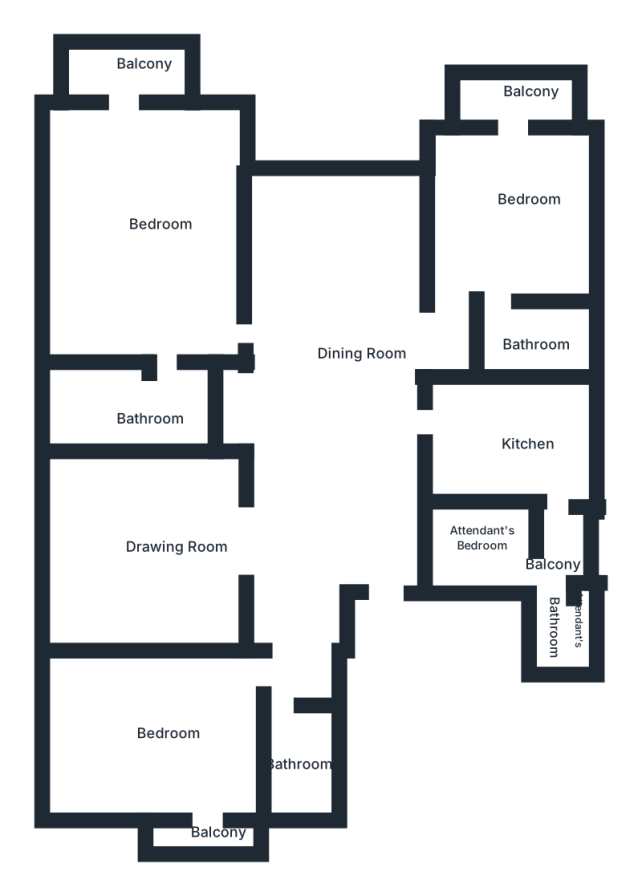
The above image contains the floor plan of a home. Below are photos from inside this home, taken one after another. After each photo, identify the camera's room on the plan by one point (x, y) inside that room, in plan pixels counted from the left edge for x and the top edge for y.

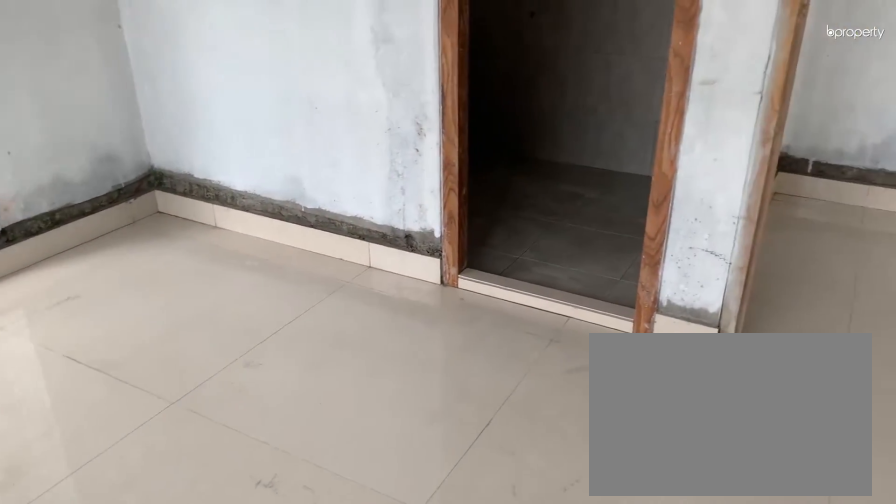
(514, 224)
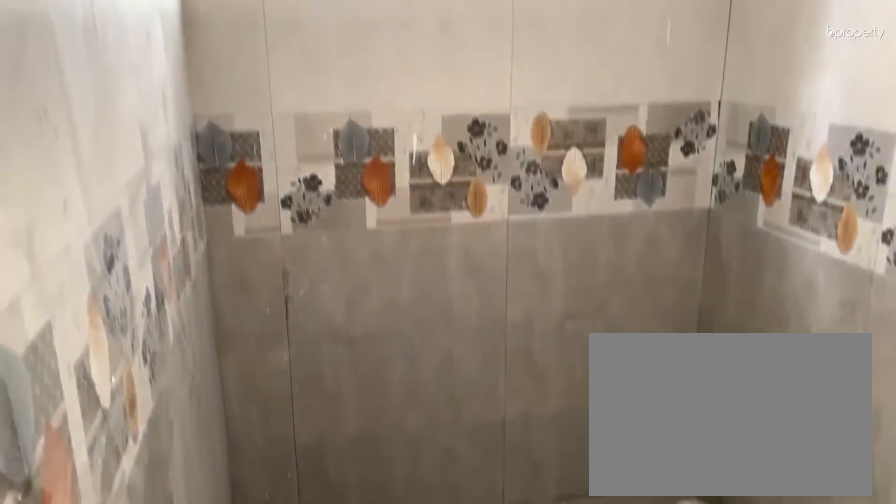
(527, 340)
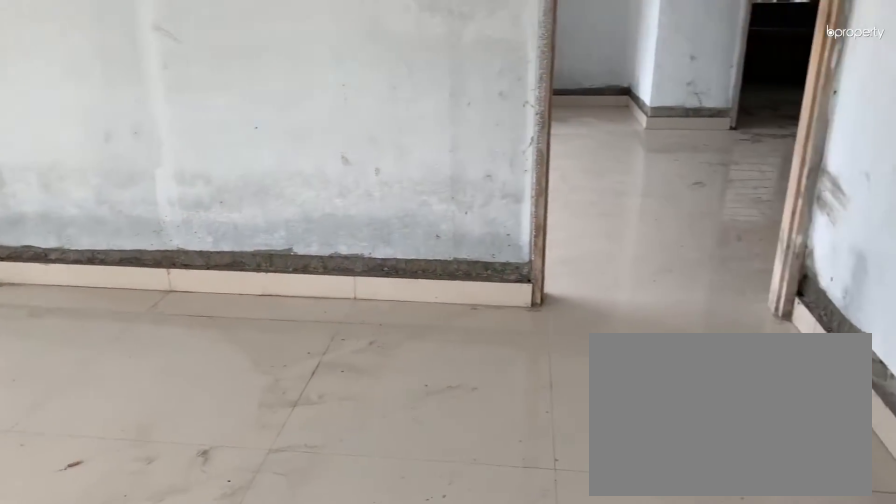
(161, 251)
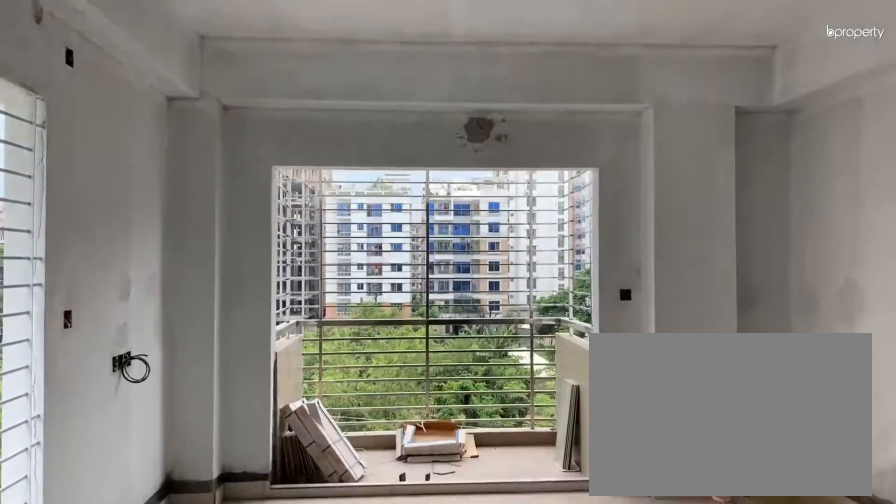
(161, 251)
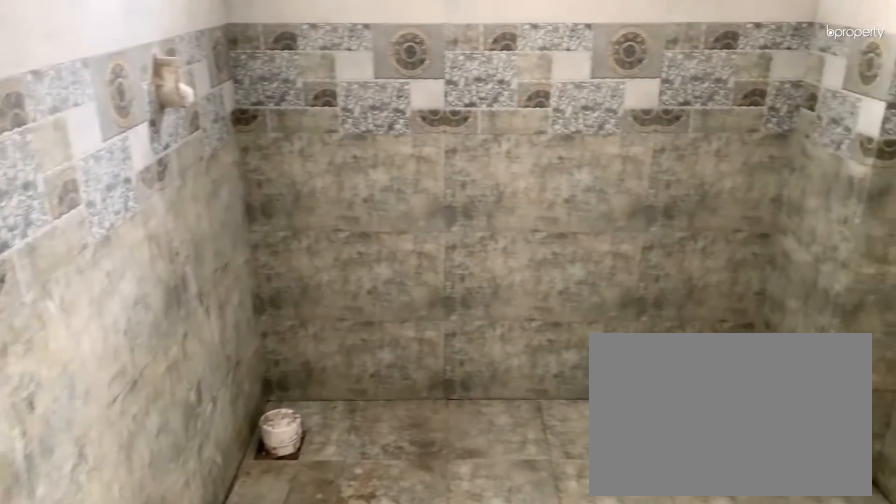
(132, 411)
